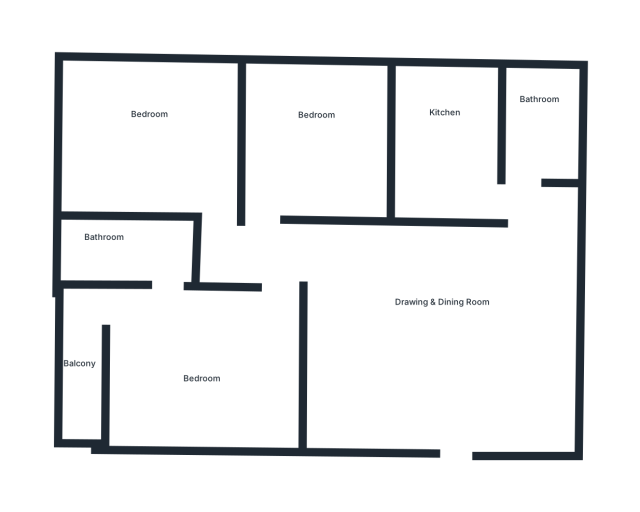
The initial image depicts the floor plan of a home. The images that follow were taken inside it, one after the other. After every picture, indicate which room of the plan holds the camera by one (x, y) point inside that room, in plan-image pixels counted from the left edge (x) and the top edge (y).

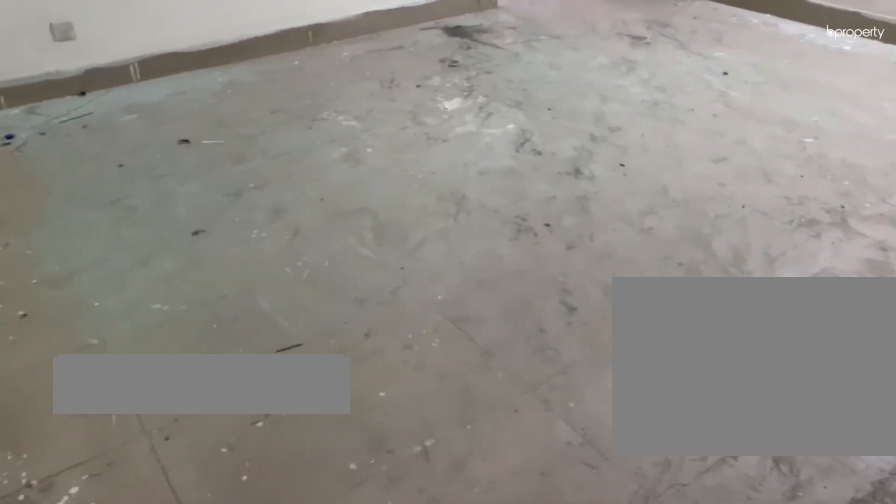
(432, 337)
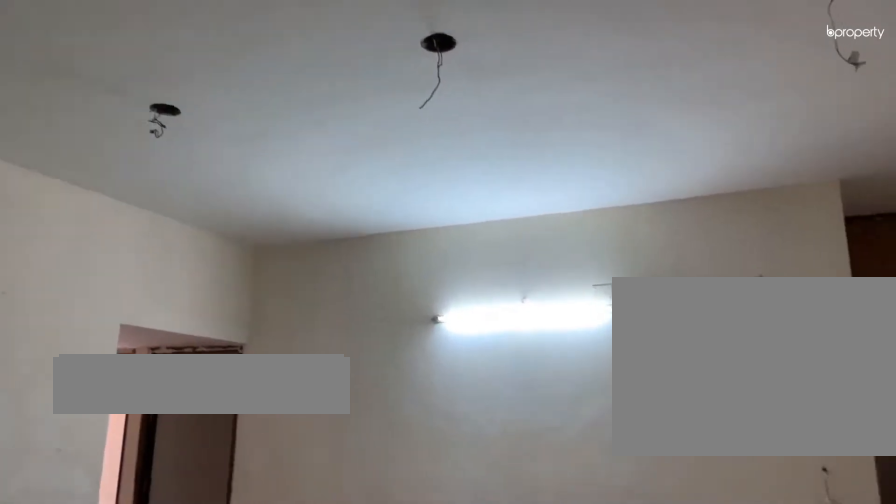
(432, 337)
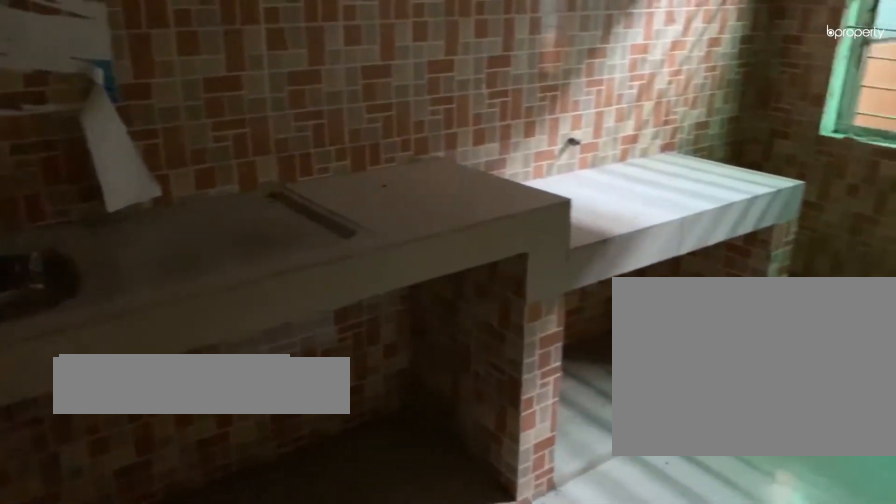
(446, 146)
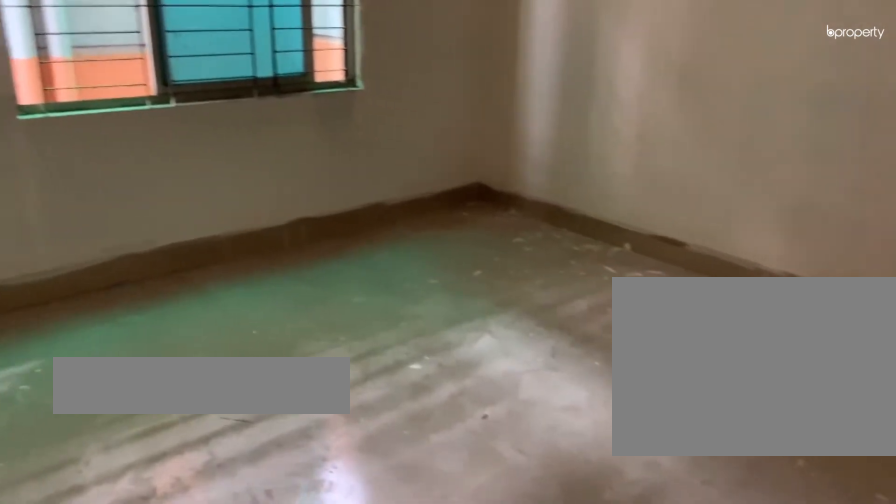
(319, 142)
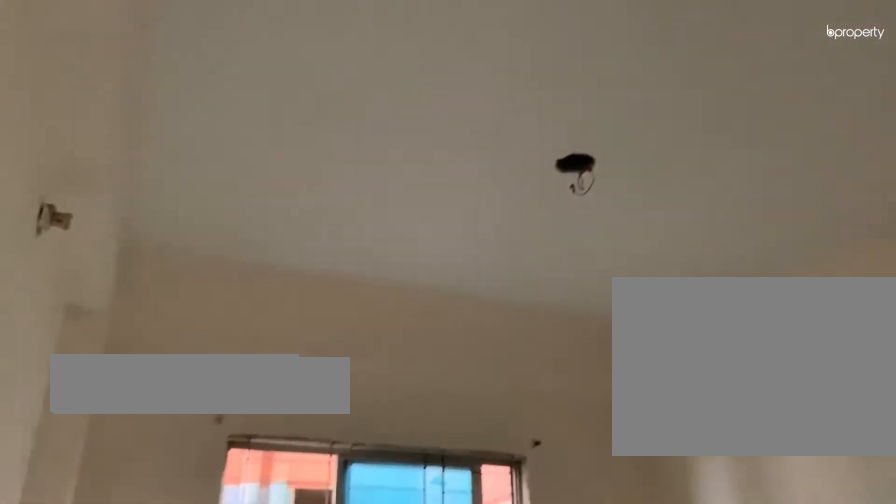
(319, 142)
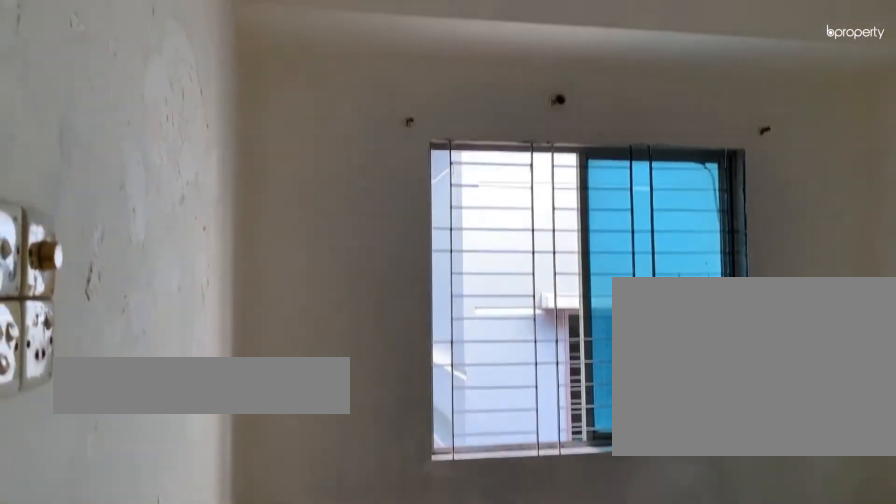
(147, 140)
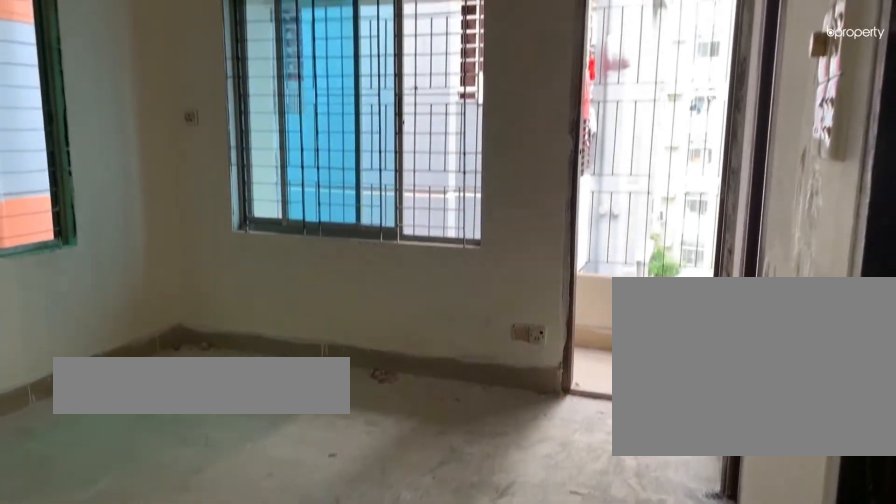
(205, 371)
